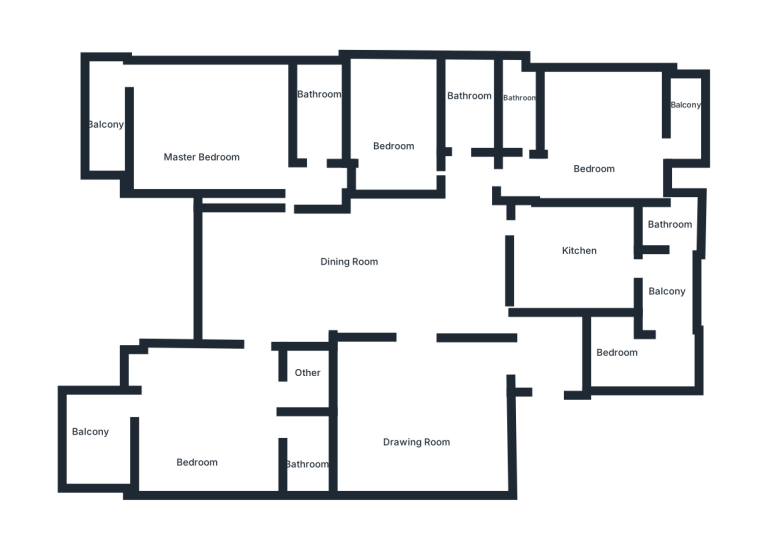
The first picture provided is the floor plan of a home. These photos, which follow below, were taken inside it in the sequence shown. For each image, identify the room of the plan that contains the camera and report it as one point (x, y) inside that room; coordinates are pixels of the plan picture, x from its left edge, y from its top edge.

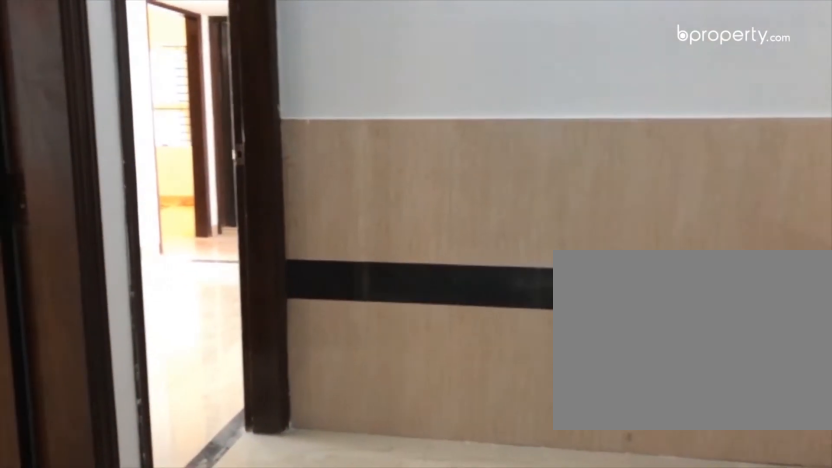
(544, 355)
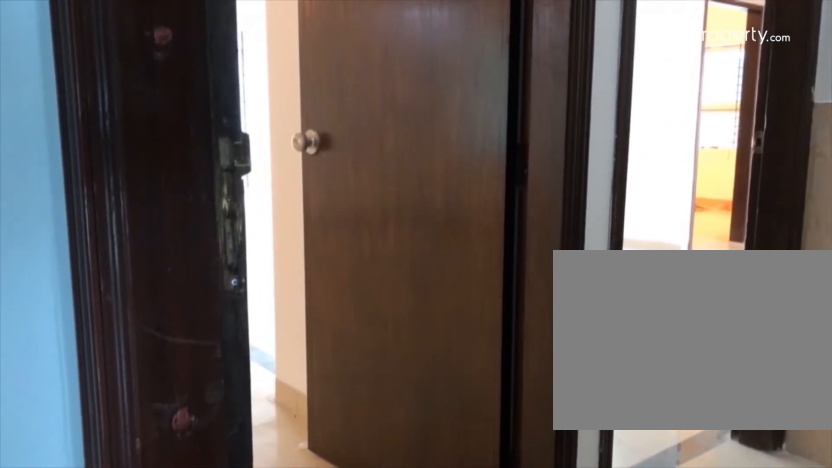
(544, 355)
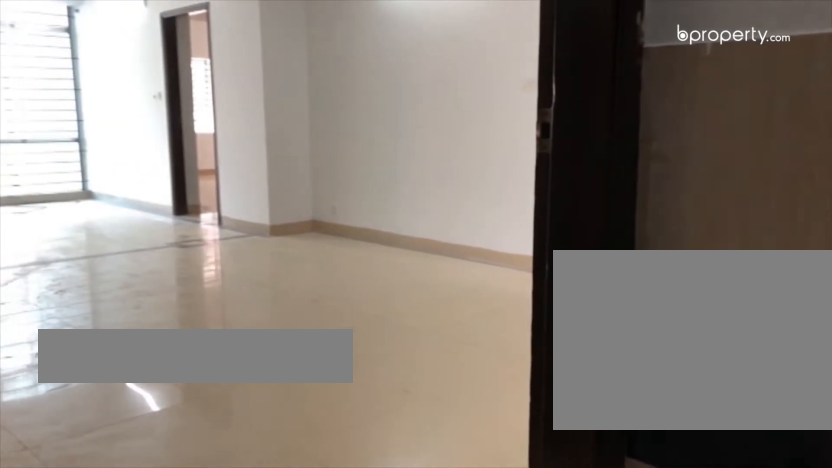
(359, 259)
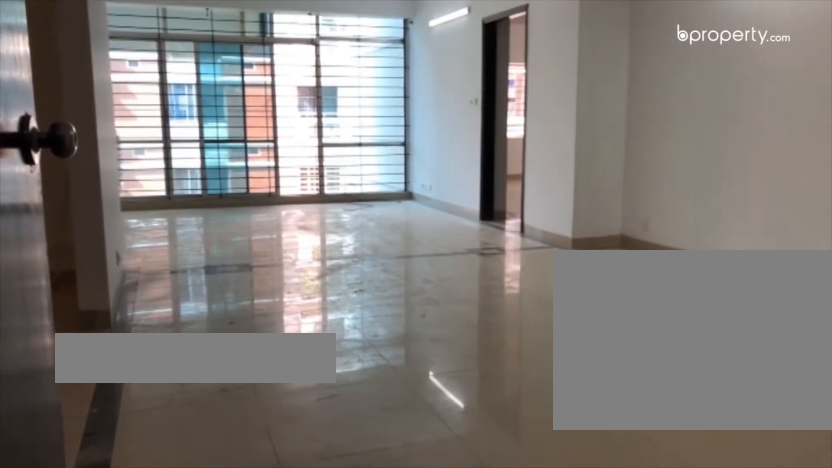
(359, 259)
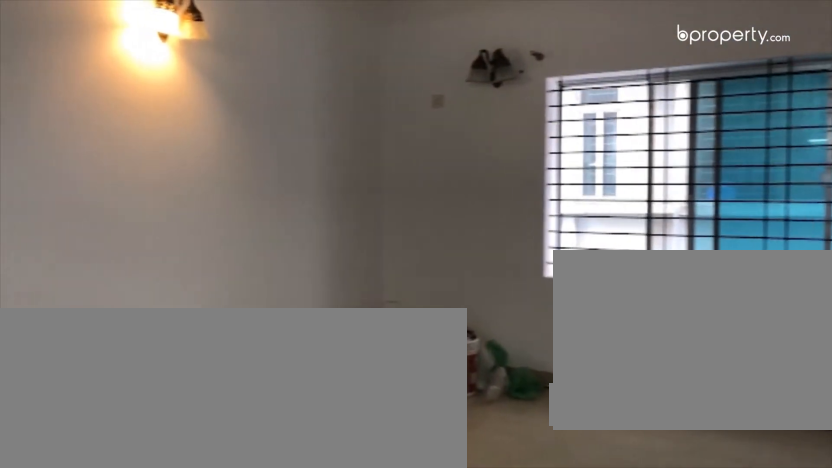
(413, 411)
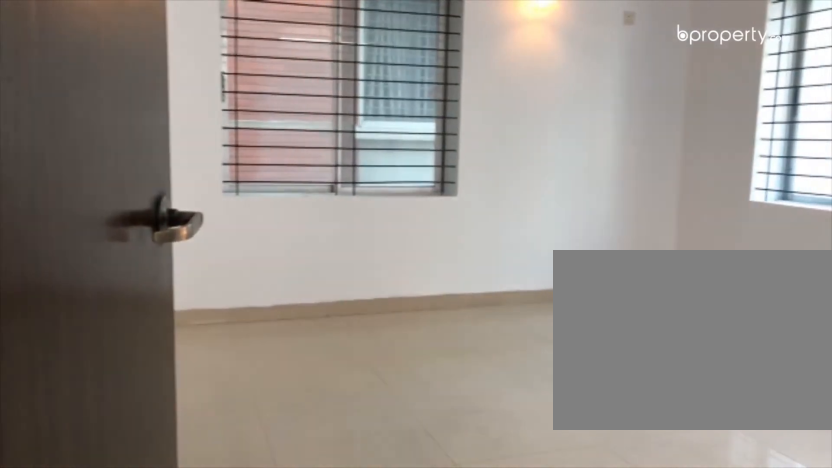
(208, 431)
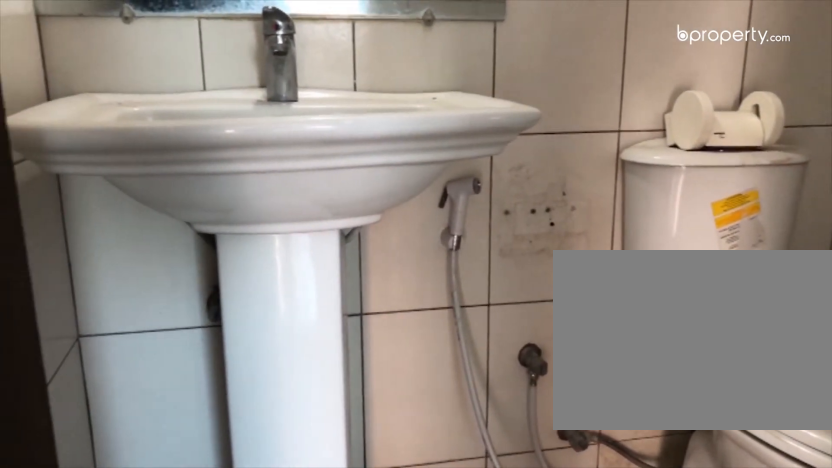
(307, 457)
